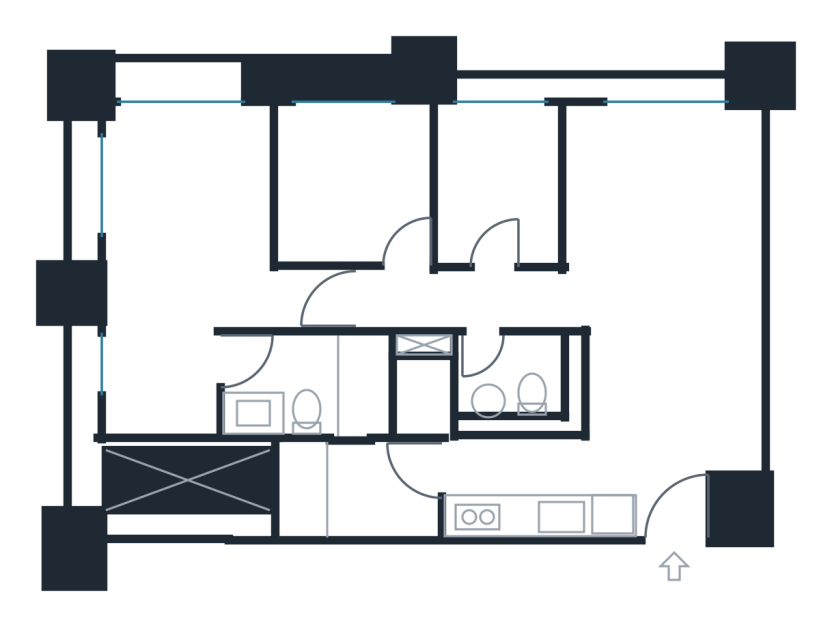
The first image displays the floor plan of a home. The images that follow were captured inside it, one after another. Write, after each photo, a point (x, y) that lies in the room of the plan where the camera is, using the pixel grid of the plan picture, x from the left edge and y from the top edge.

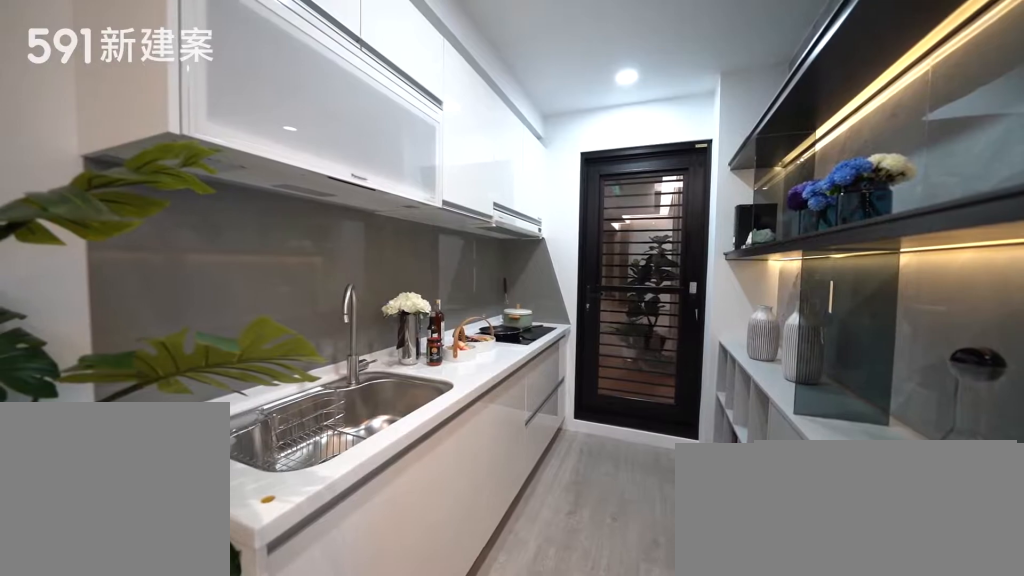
(529, 484)
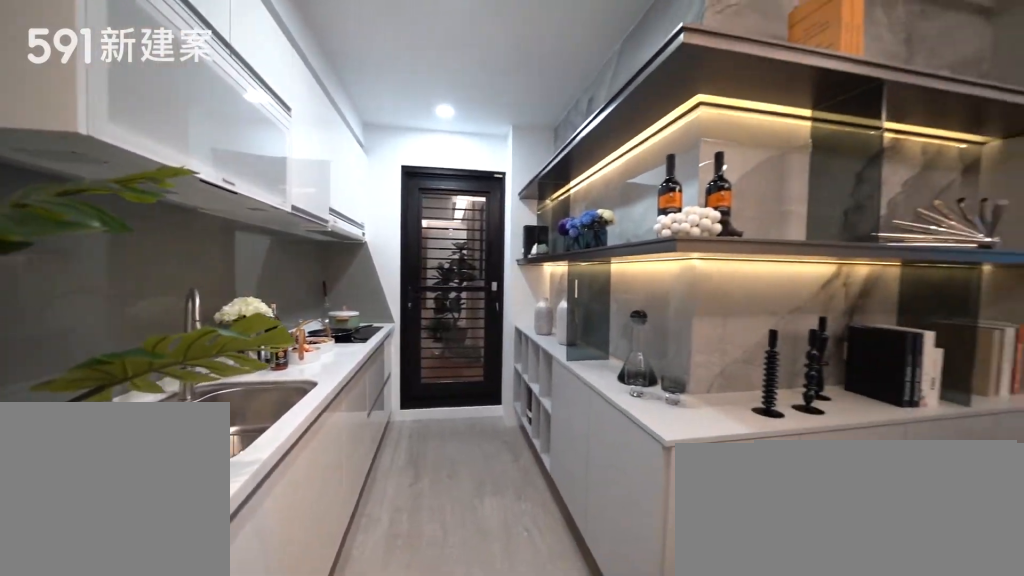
(529, 484)
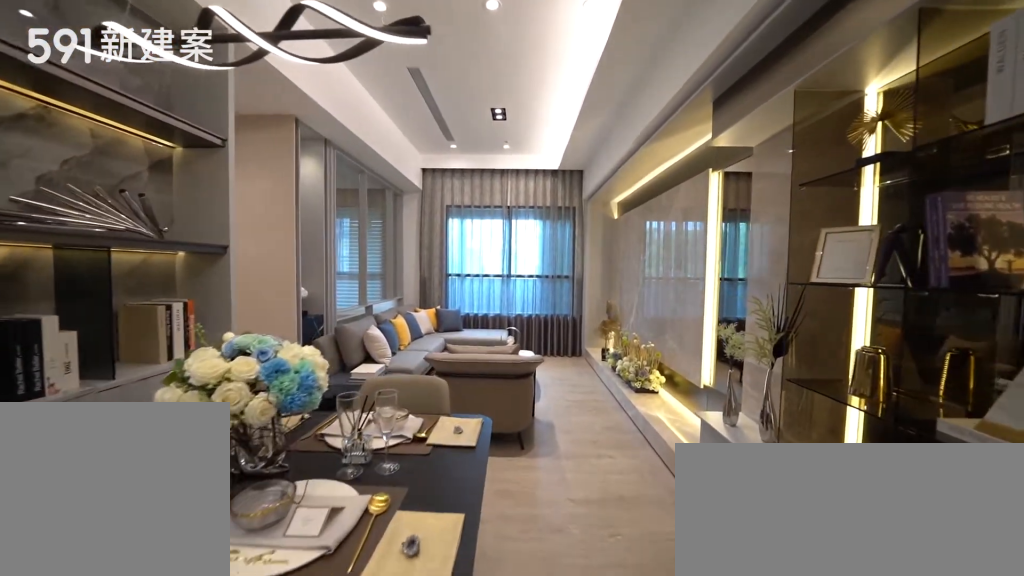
(665, 394)
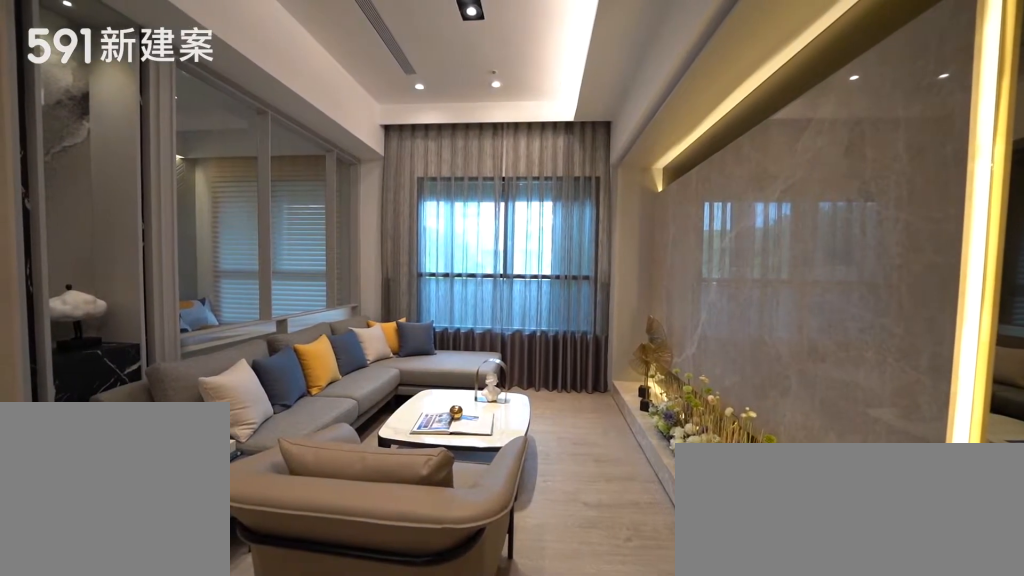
(662, 212)
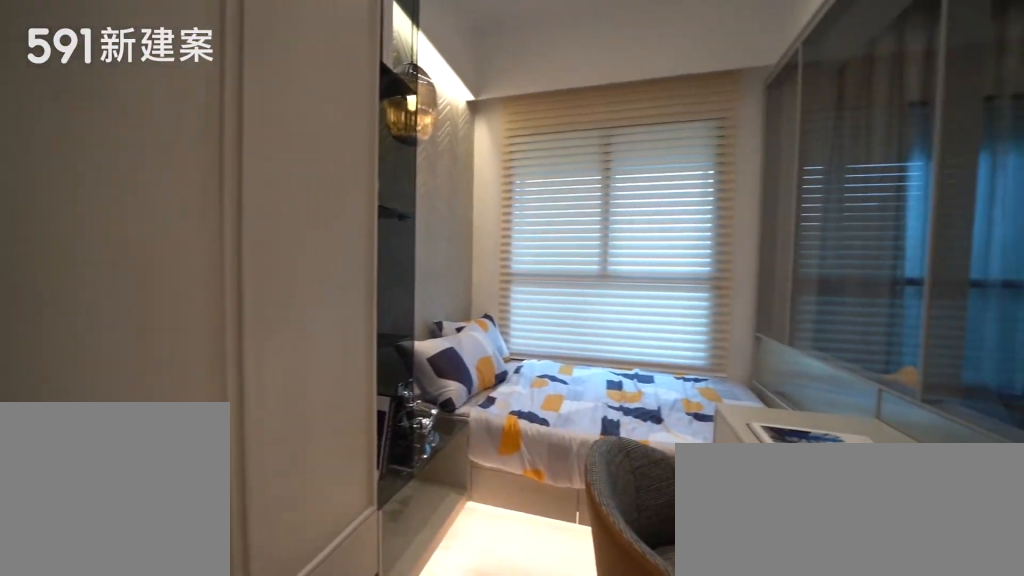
(502, 180)
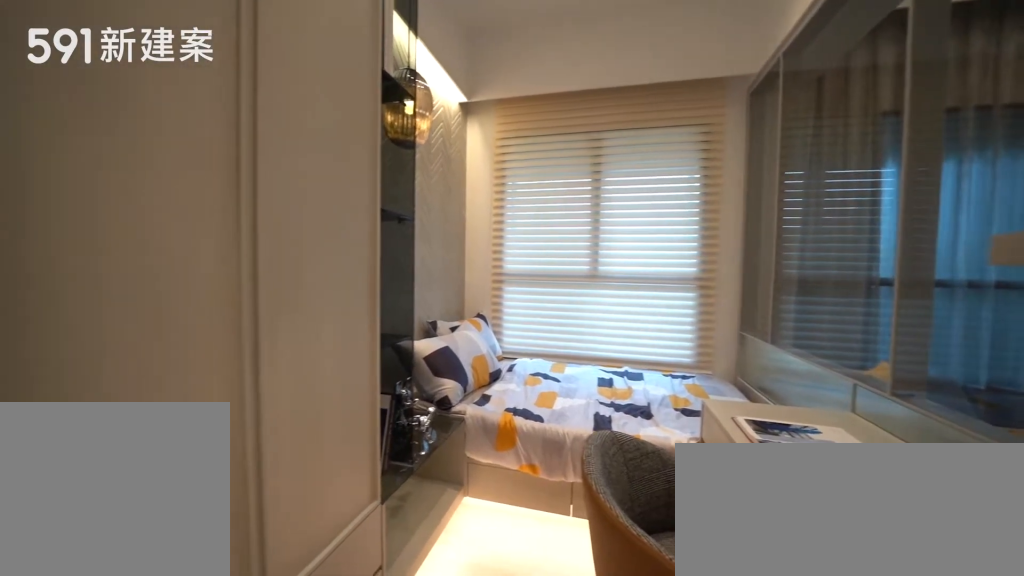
(502, 180)
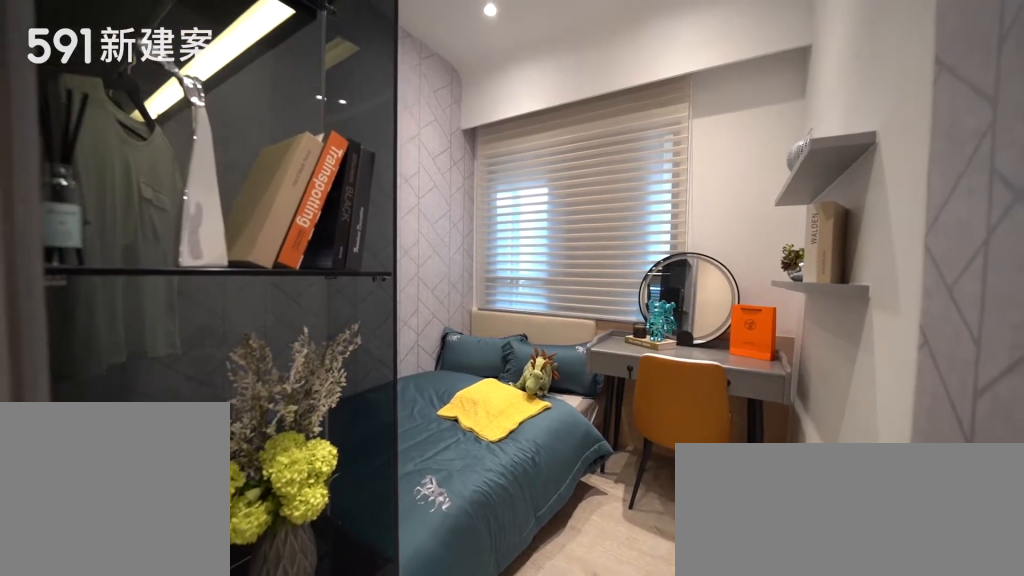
(358, 181)
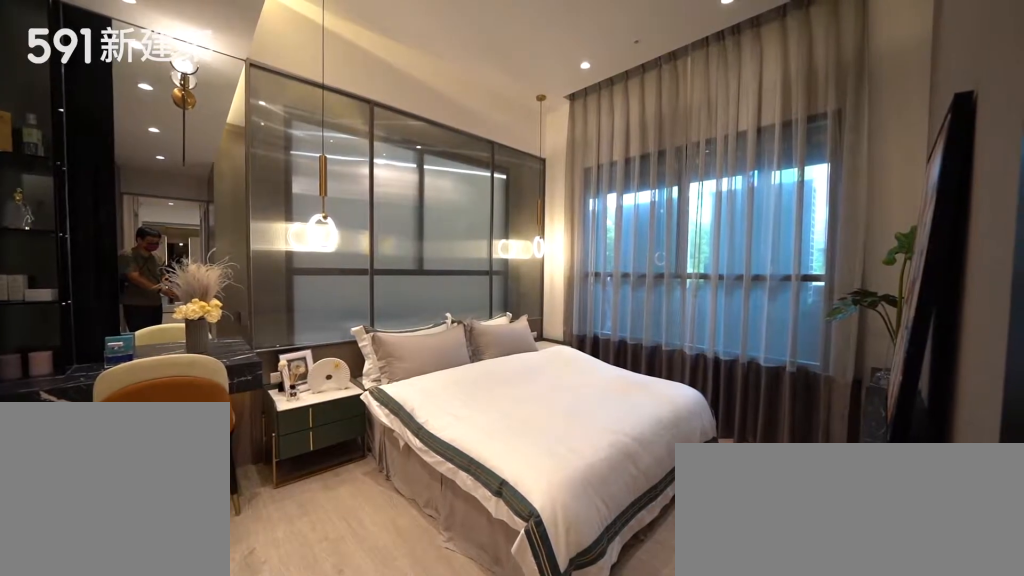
(180, 252)
